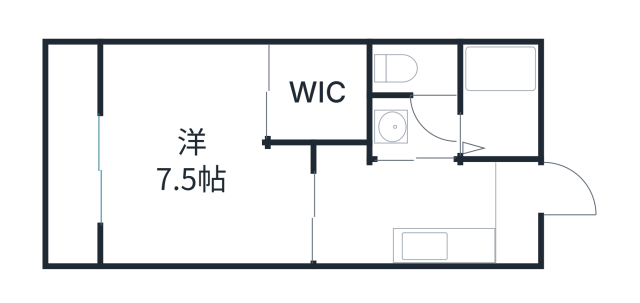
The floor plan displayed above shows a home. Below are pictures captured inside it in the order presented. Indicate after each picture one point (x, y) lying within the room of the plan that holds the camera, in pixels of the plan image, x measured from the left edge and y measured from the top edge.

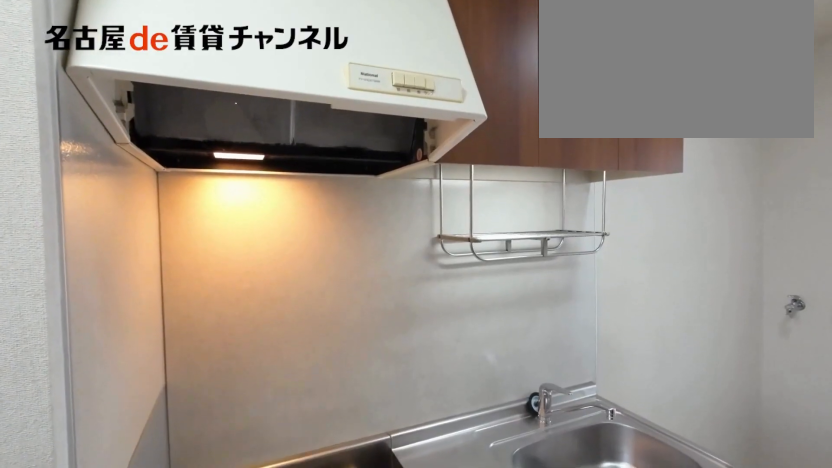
(442, 247)
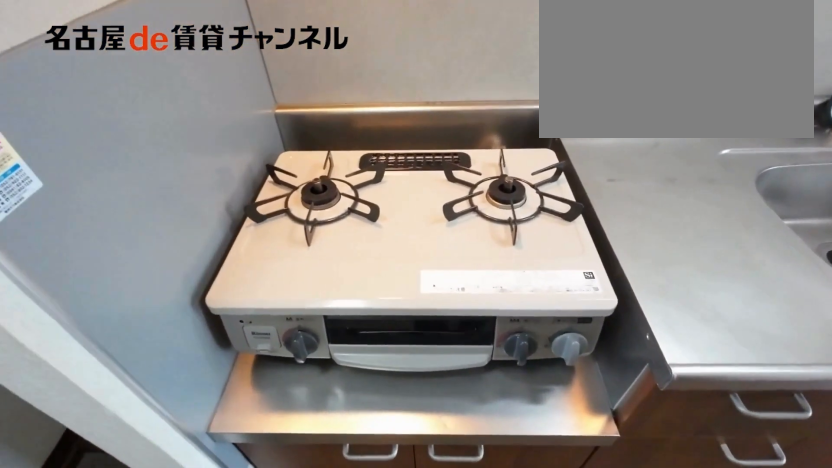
(442, 247)
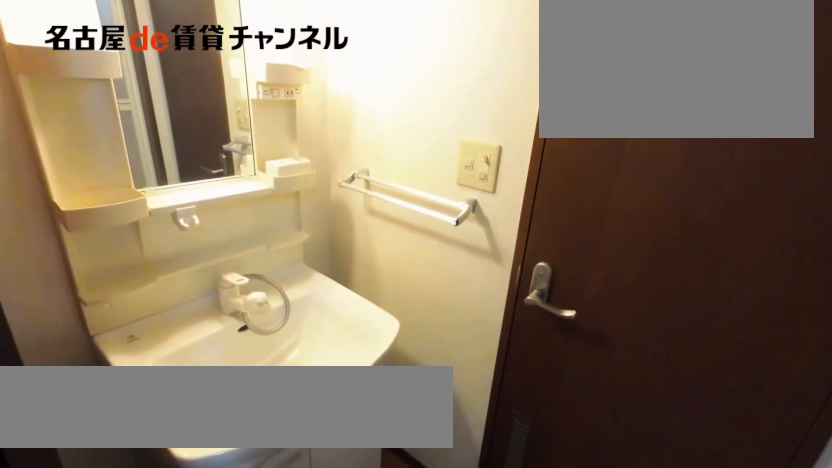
(417, 129)
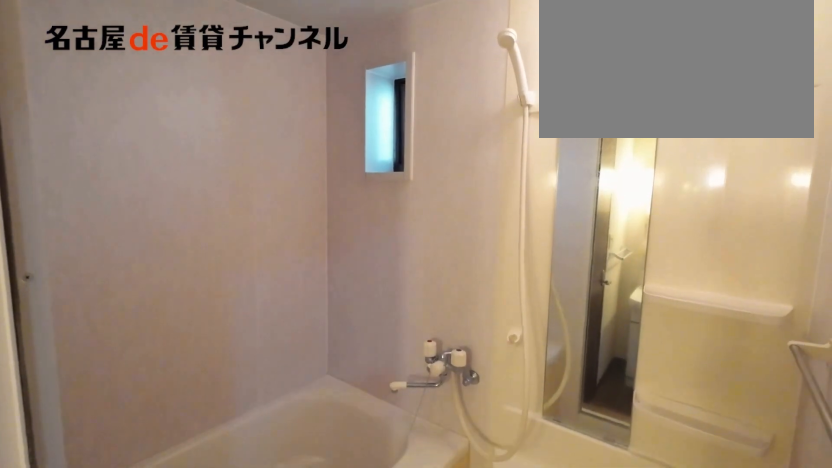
(501, 102)
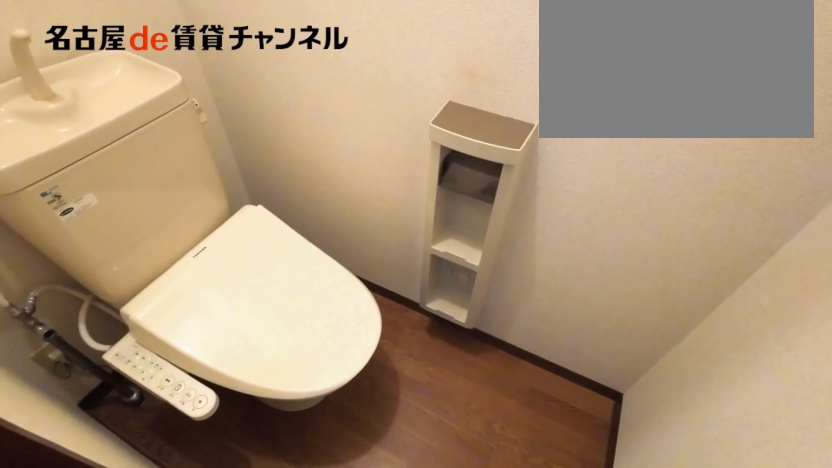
(417, 68)
